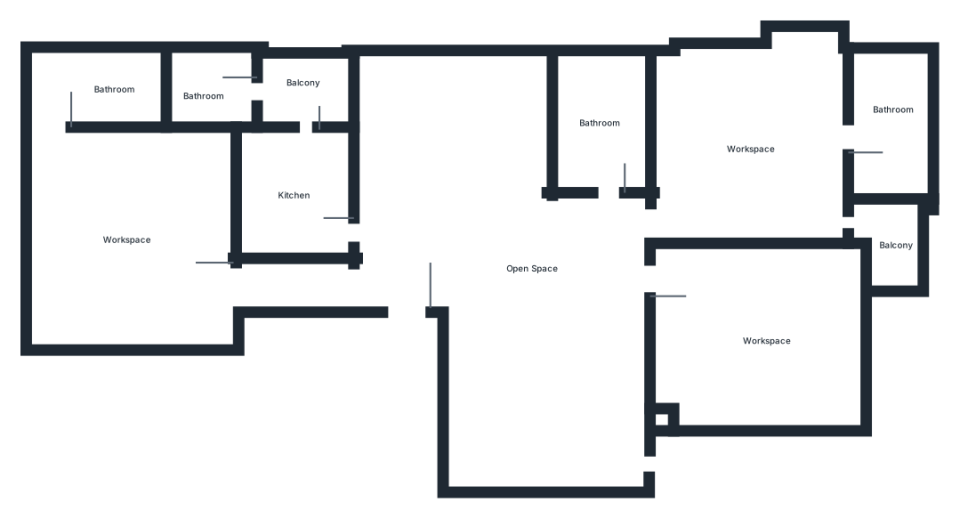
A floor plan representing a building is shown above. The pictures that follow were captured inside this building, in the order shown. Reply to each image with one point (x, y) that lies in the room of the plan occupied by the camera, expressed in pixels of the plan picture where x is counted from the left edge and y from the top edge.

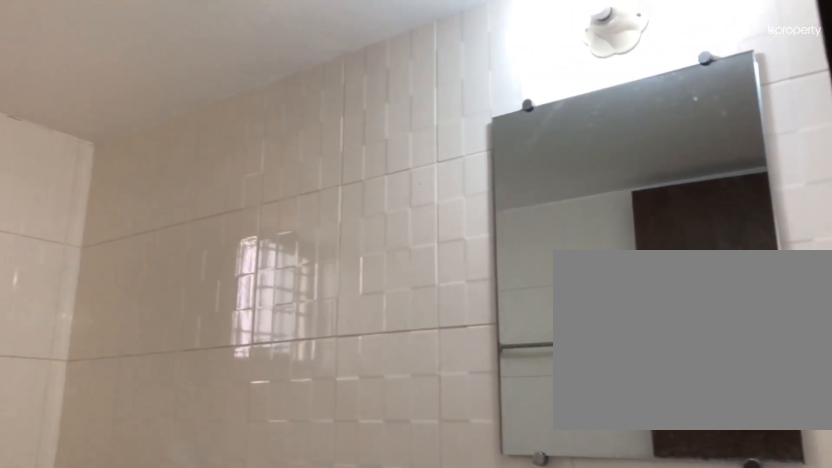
(604, 138)
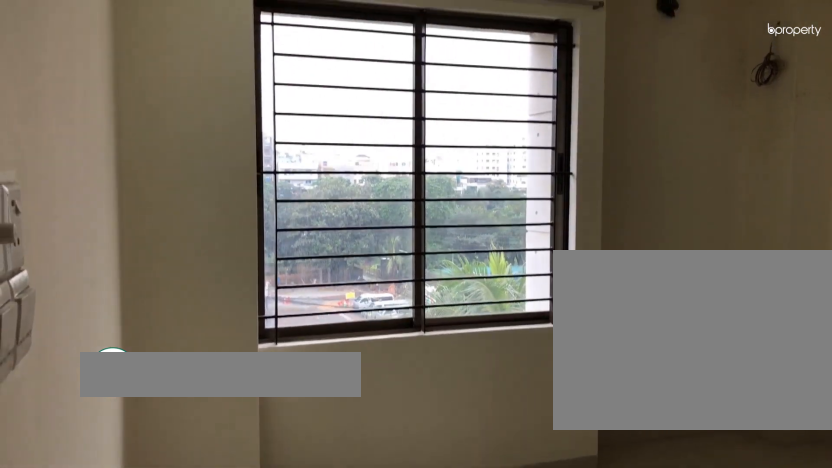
(743, 153)
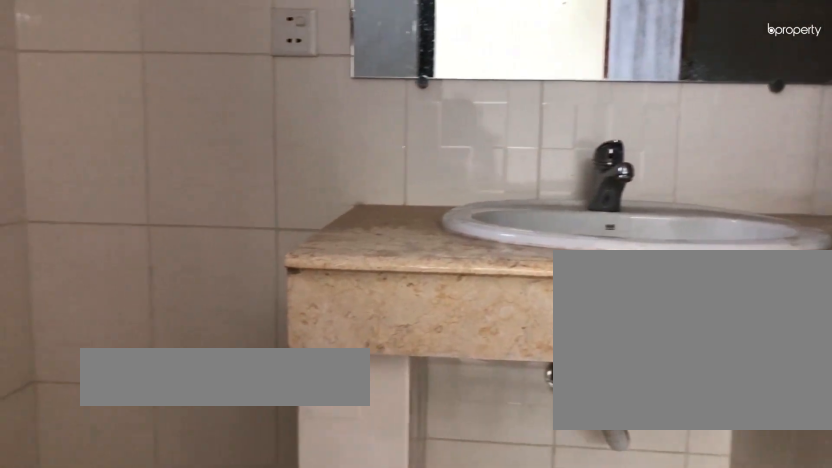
(885, 136)
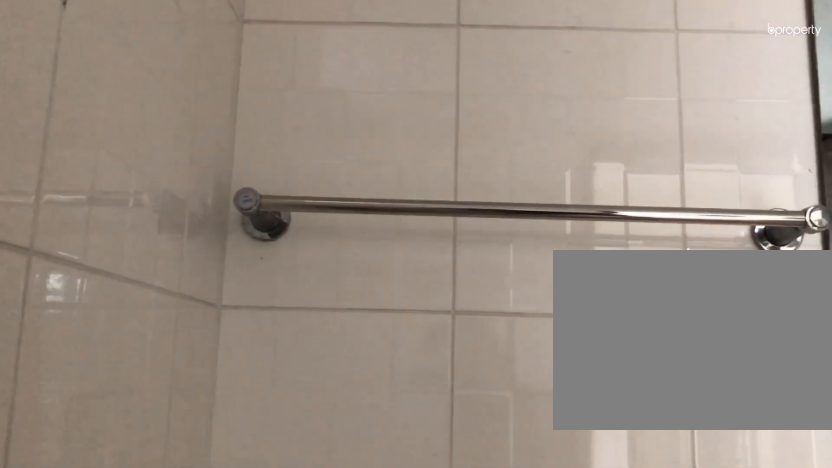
(885, 136)
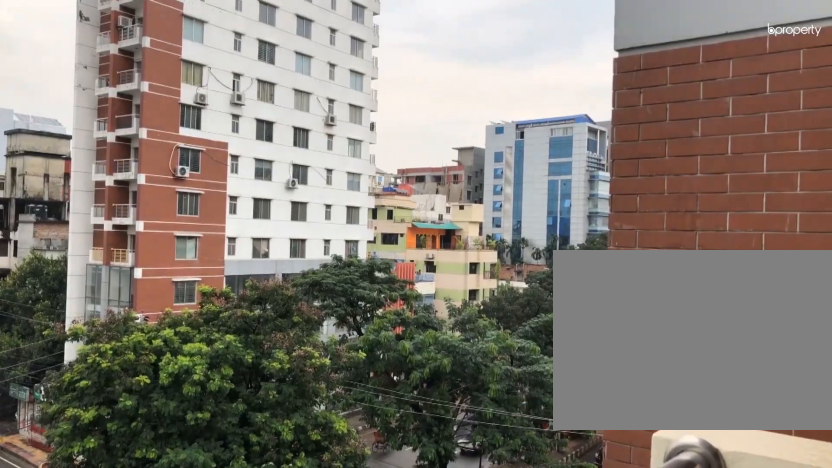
(896, 244)
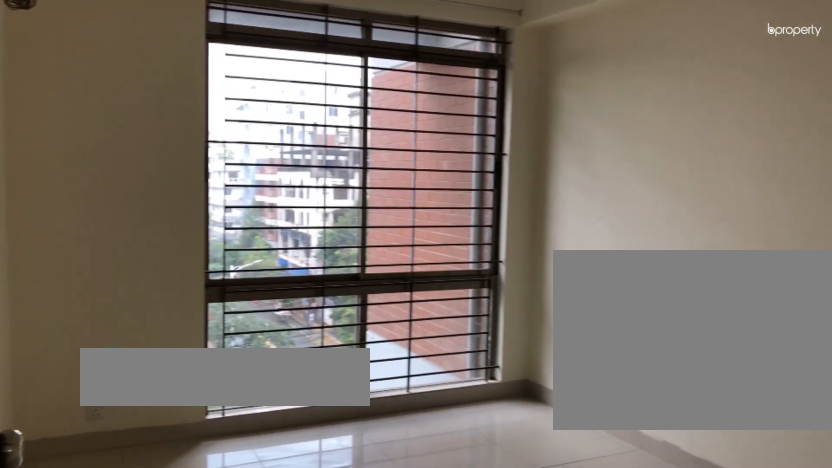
(770, 337)
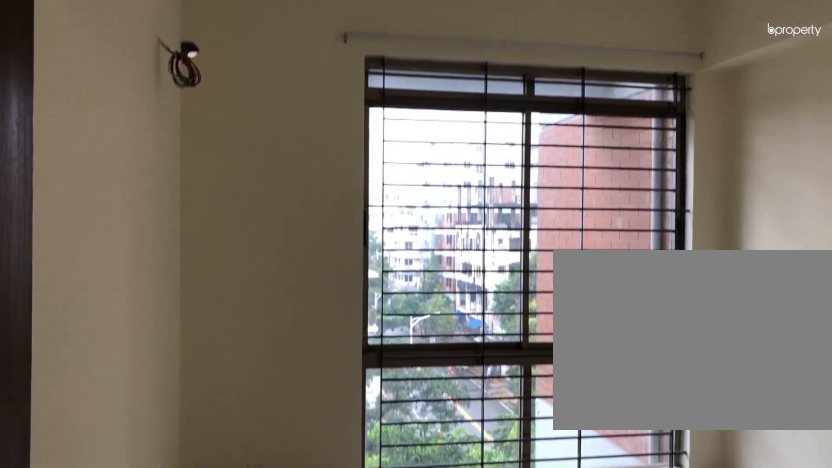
(770, 337)
